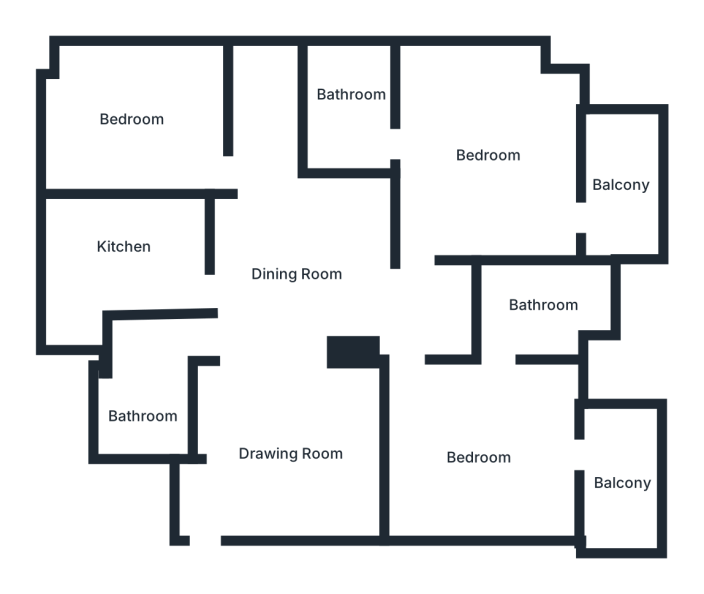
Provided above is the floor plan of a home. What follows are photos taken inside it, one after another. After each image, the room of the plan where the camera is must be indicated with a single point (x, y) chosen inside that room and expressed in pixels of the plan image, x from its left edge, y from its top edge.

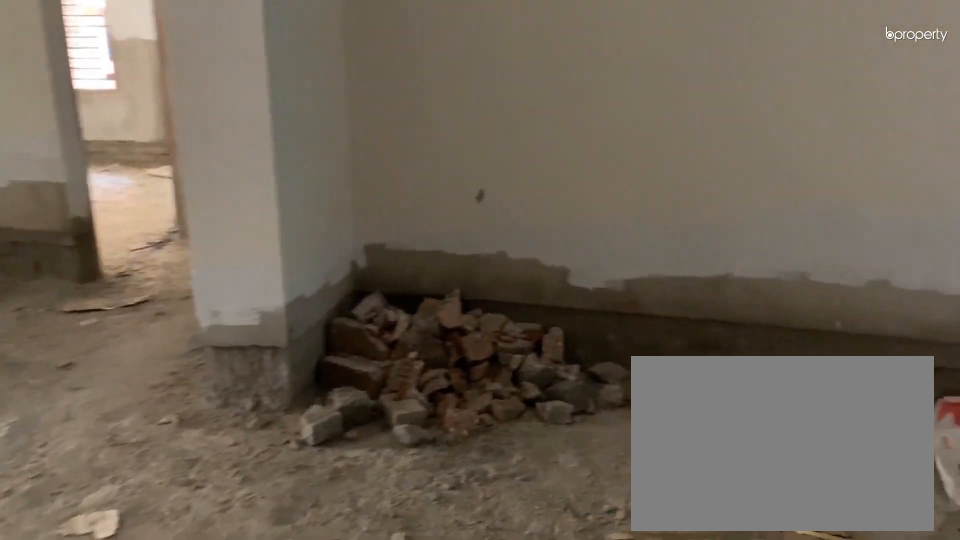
(276, 459)
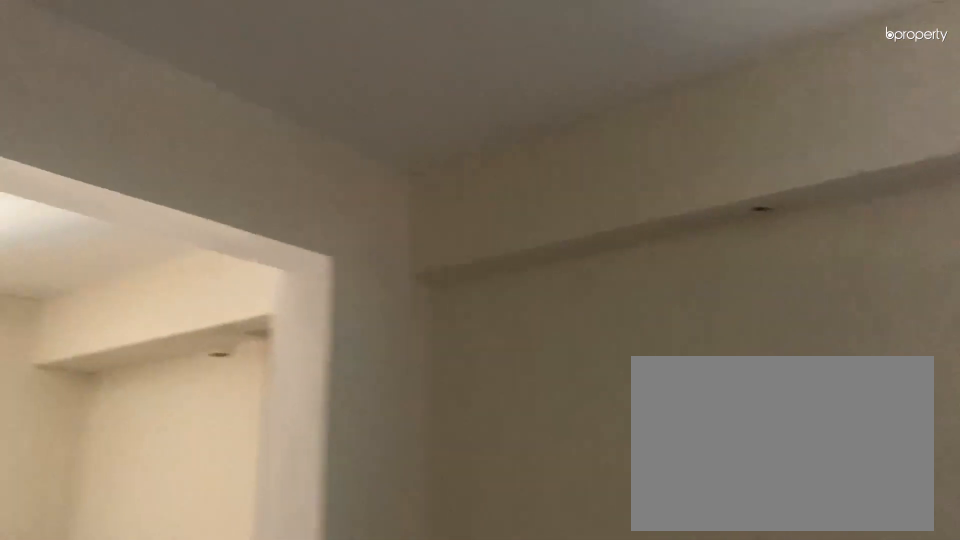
(286, 444)
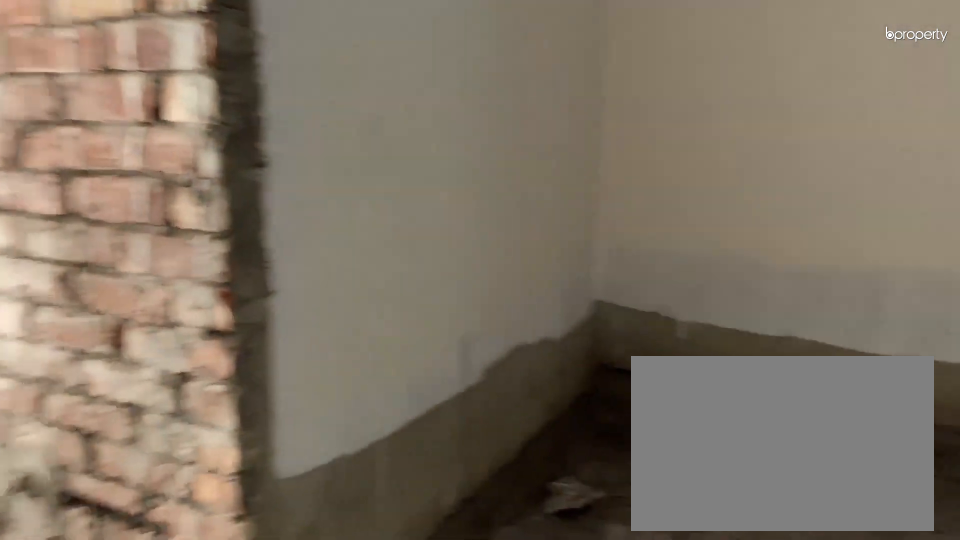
(304, 262)
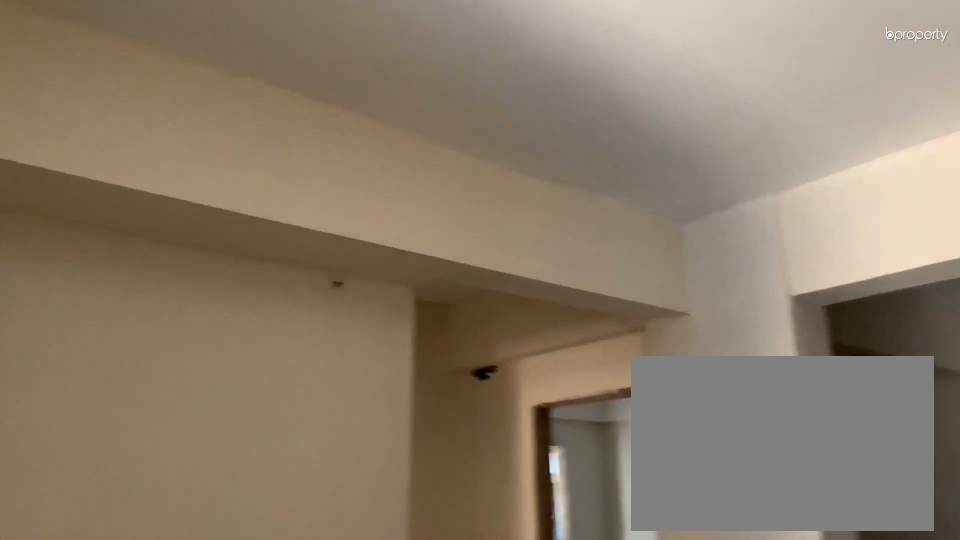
(304, 262)
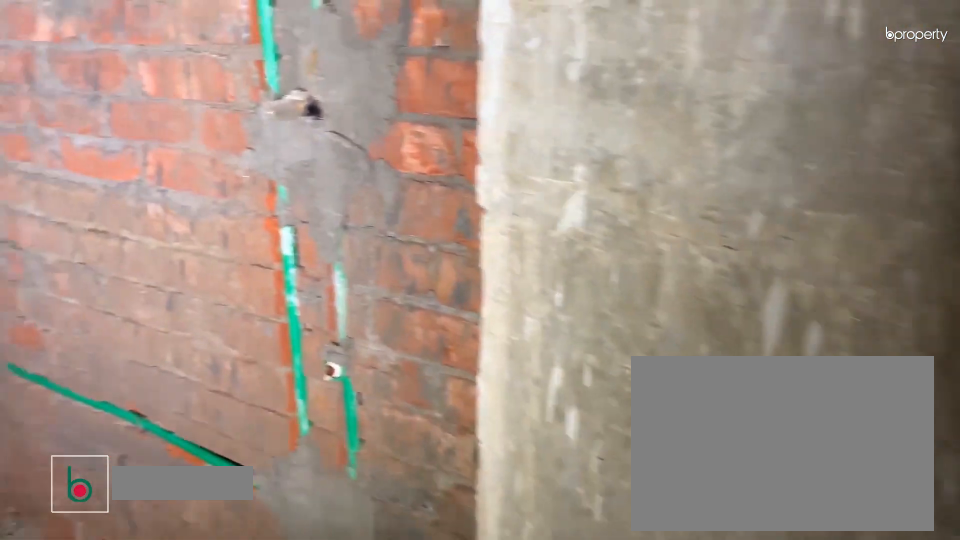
(140, 386)
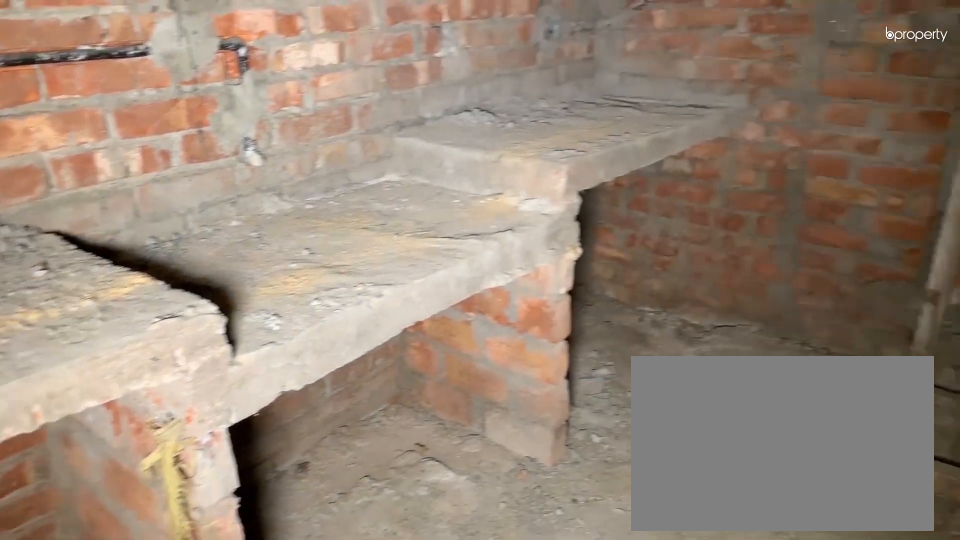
(109, 256)
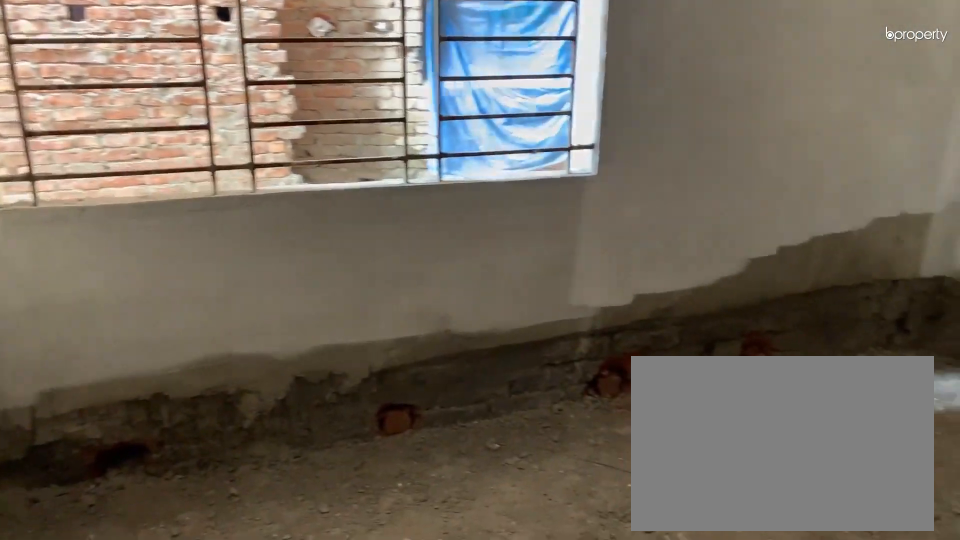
(132, 121)
